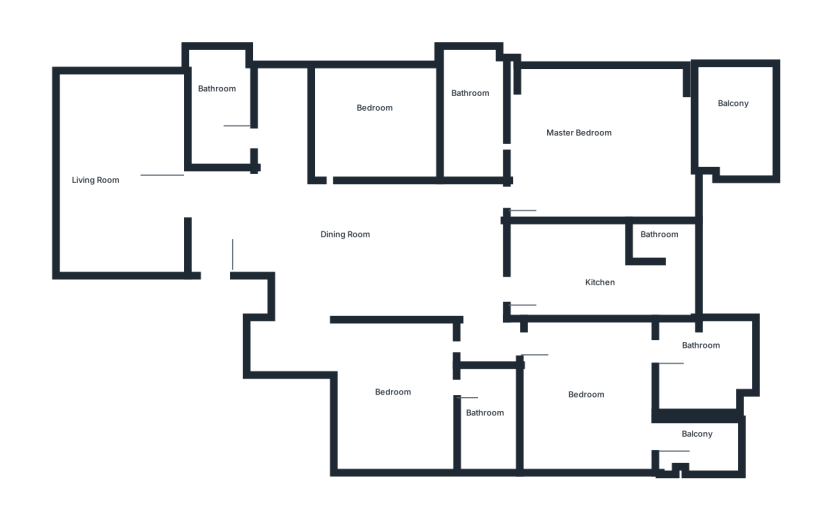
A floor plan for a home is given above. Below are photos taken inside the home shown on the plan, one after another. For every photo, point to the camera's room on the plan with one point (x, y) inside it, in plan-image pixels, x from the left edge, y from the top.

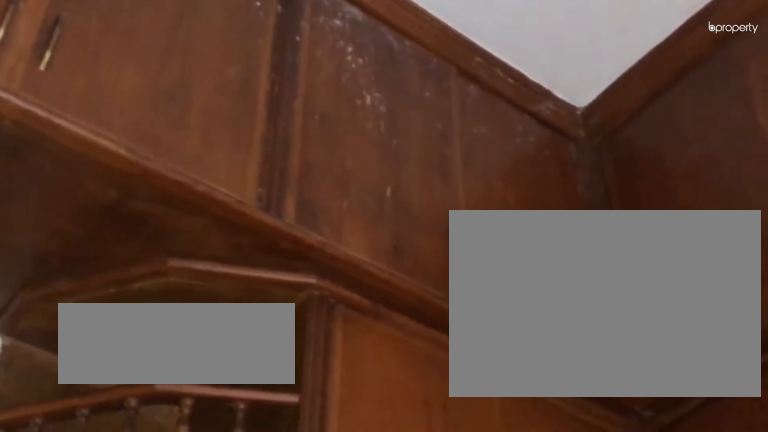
(575, 282)
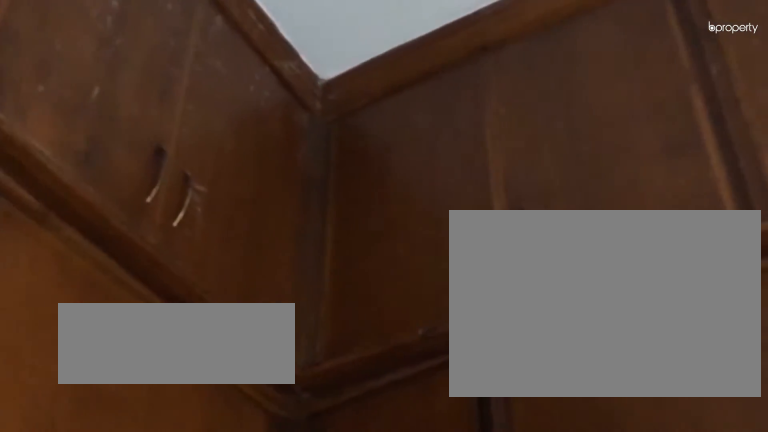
(575, 282)
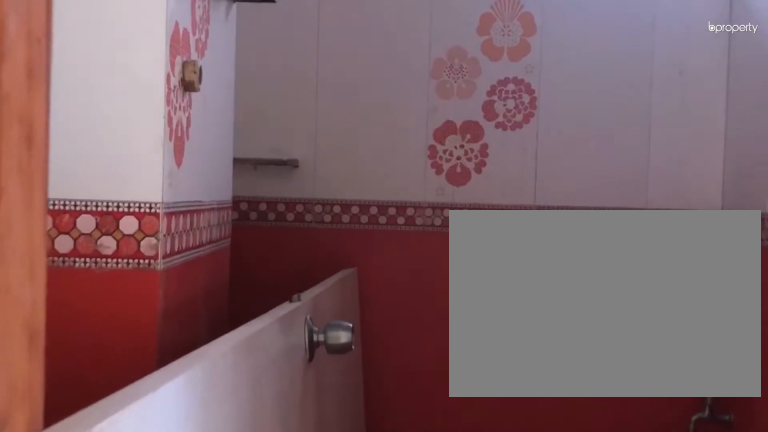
(682, 347)
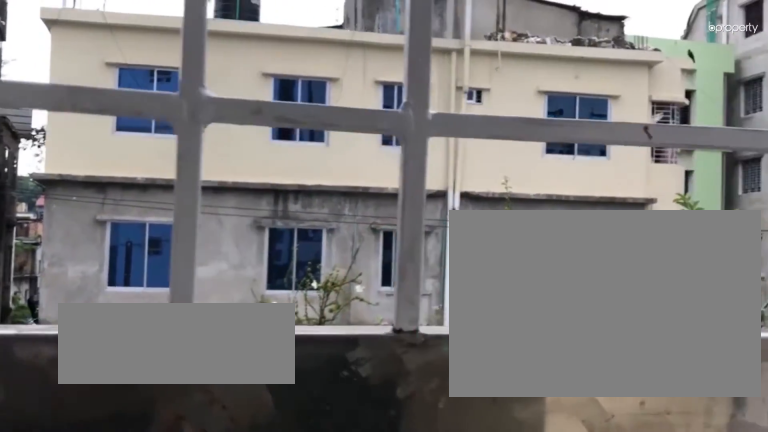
(693, 435)
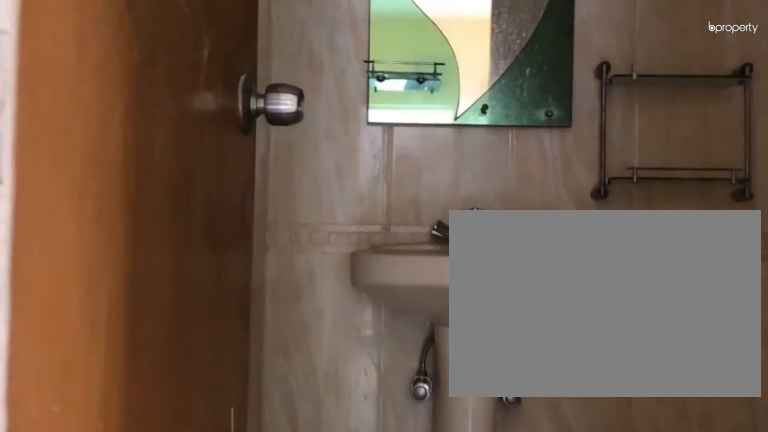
(465, 111)
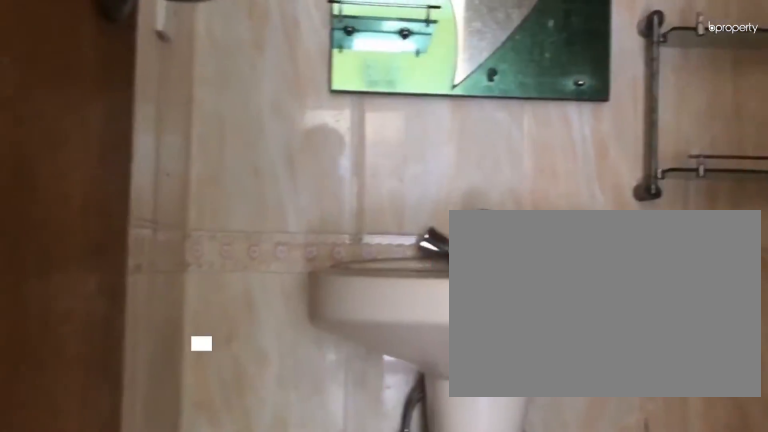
(465, 111)
